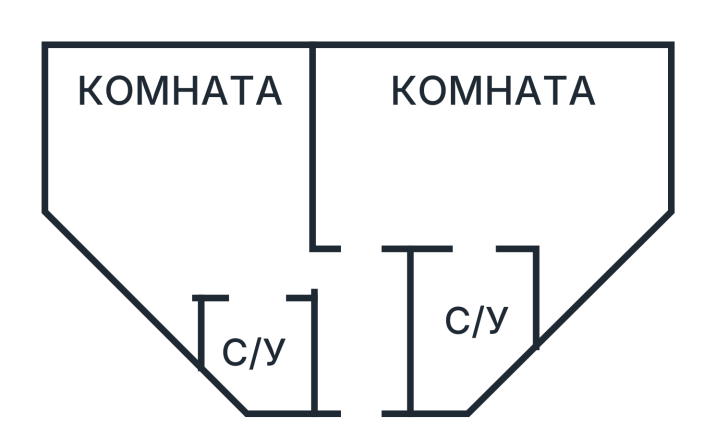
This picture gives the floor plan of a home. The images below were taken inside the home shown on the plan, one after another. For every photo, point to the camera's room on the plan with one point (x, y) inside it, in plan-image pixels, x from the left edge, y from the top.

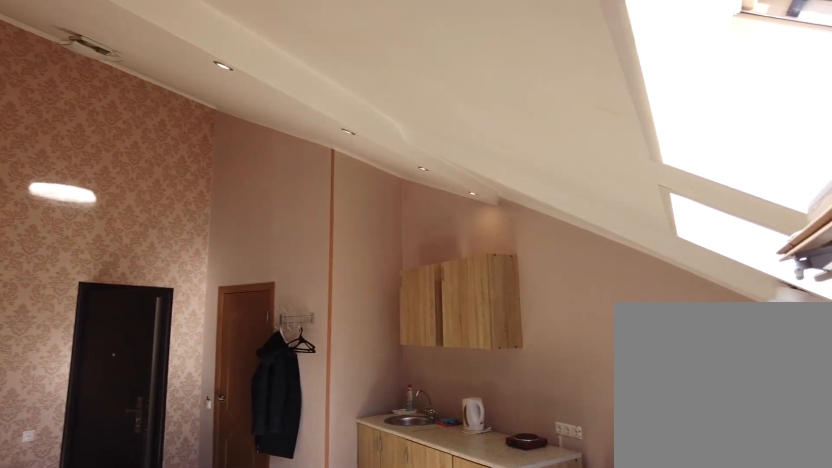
(261, 115)
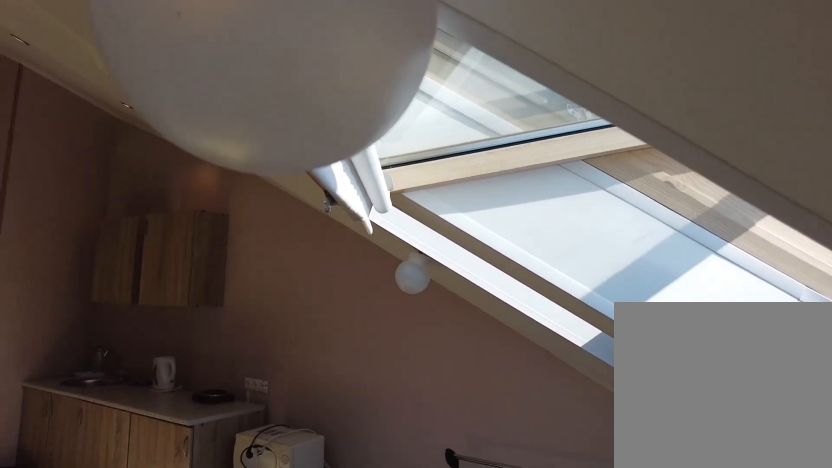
(261, 115)
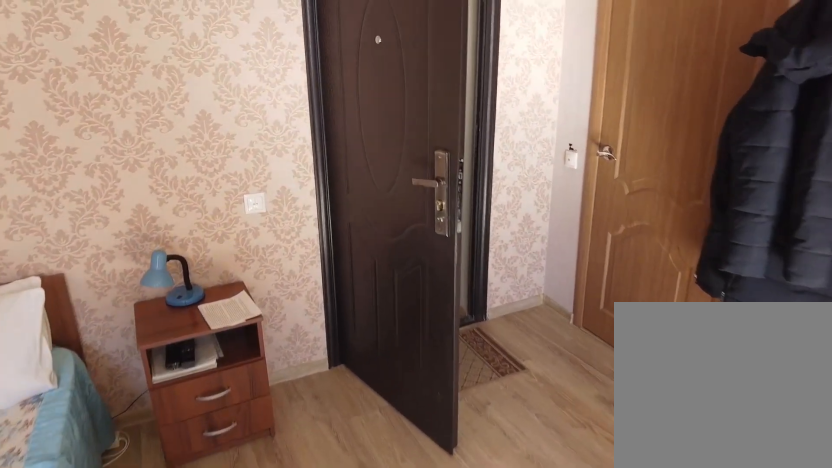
(279, 214)
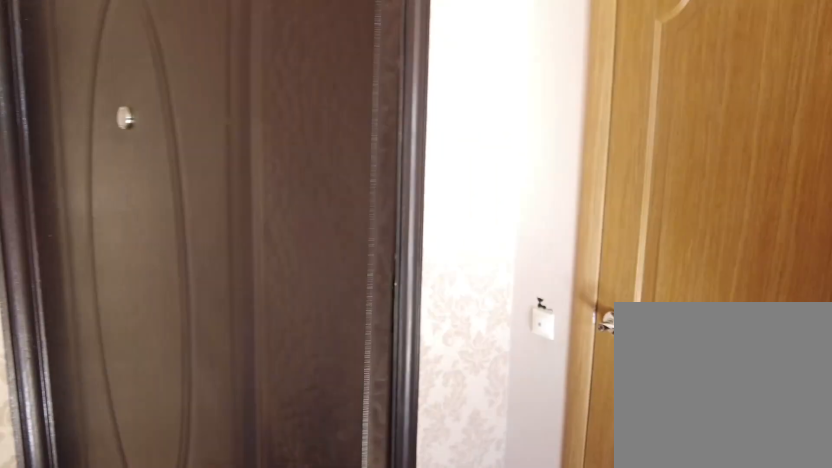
(294, 271)
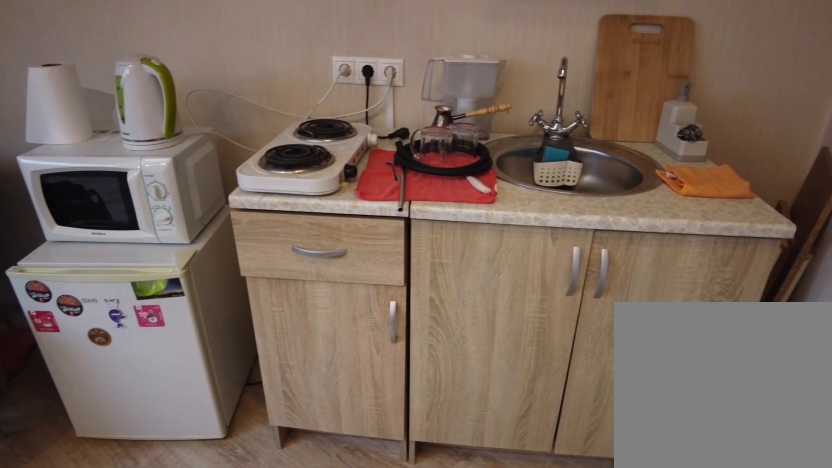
(395, 213)
